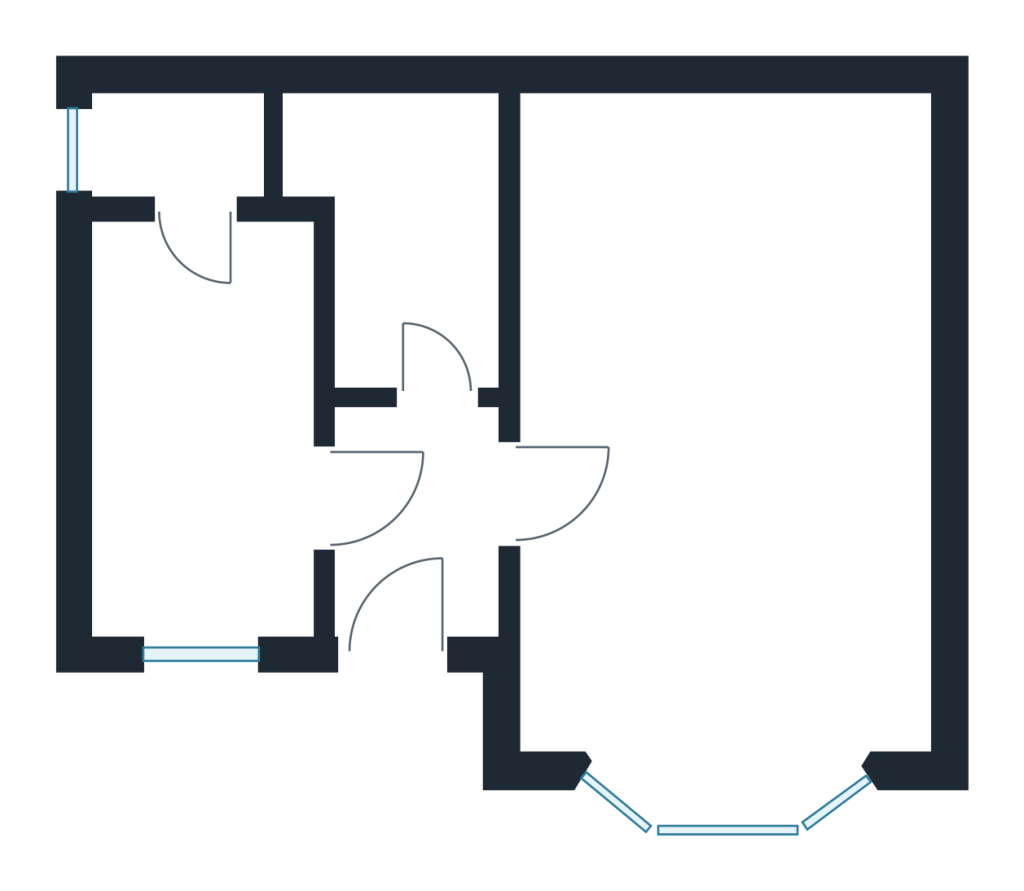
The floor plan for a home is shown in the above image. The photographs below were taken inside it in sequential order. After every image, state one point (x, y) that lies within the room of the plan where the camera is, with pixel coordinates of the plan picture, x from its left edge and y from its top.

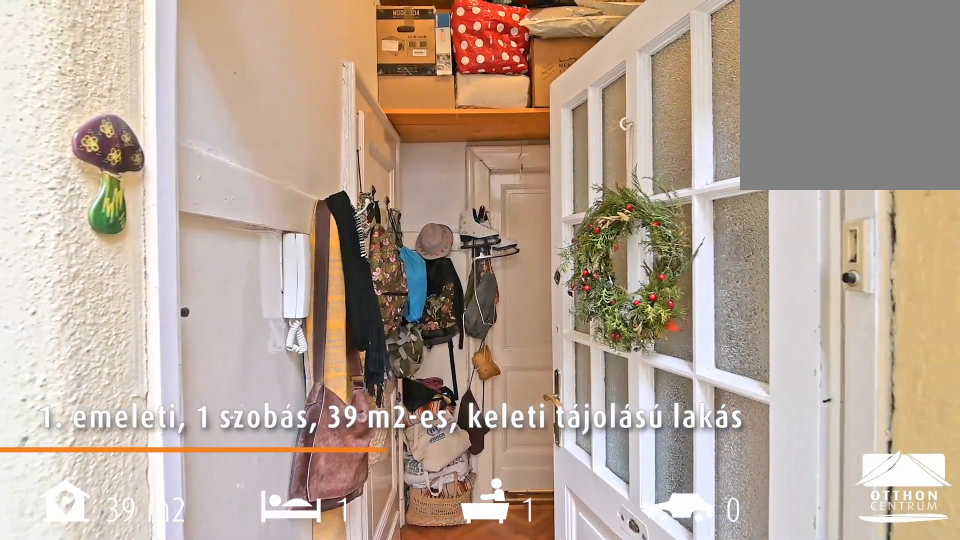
(422, 529)
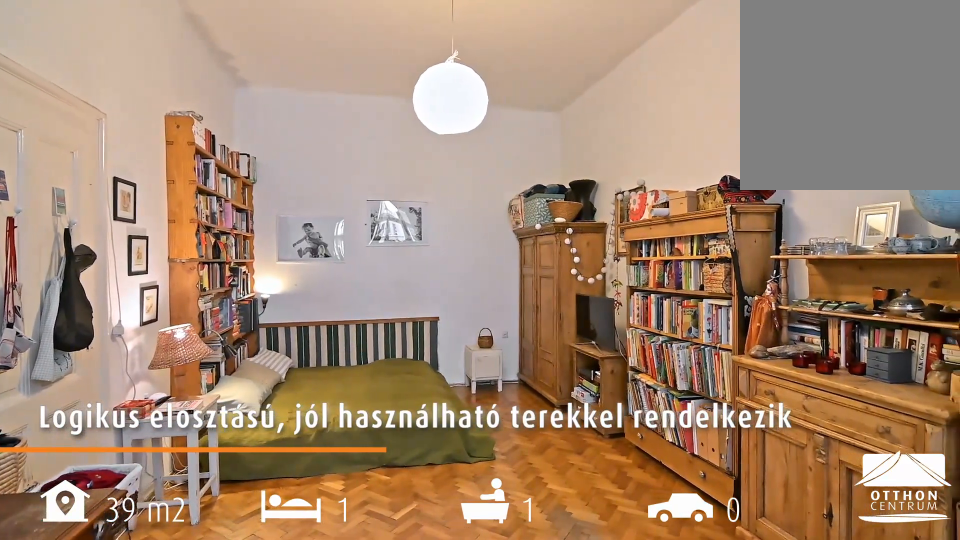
(724, 422)
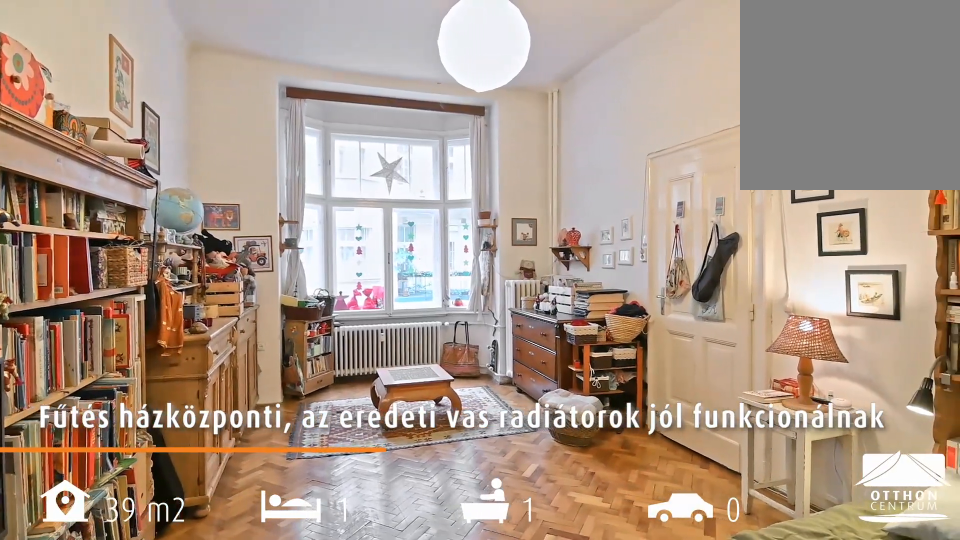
(724, 421)
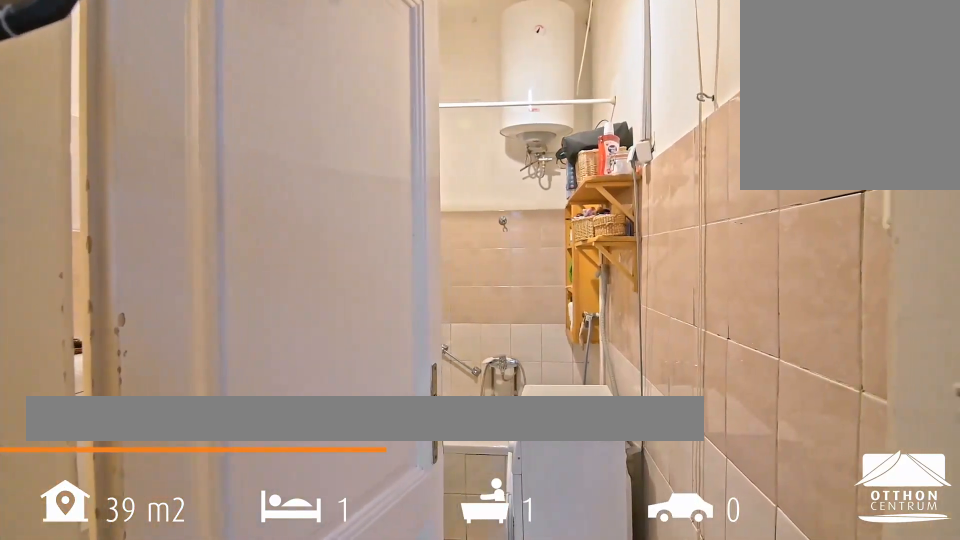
(408, 226)
